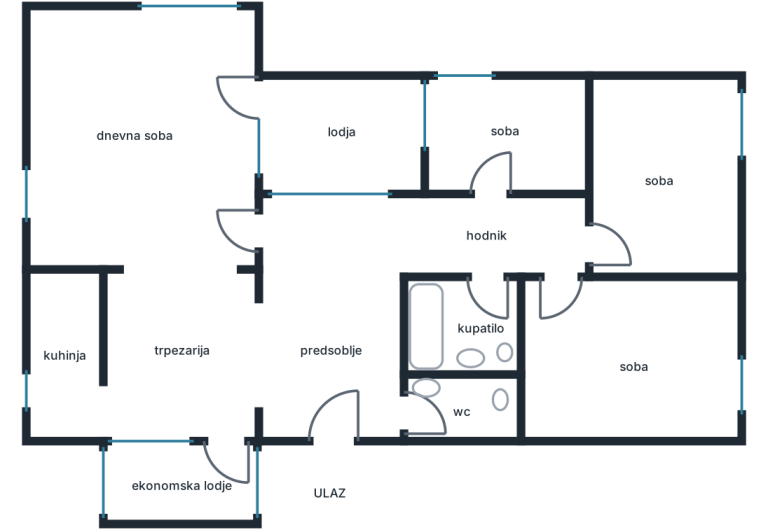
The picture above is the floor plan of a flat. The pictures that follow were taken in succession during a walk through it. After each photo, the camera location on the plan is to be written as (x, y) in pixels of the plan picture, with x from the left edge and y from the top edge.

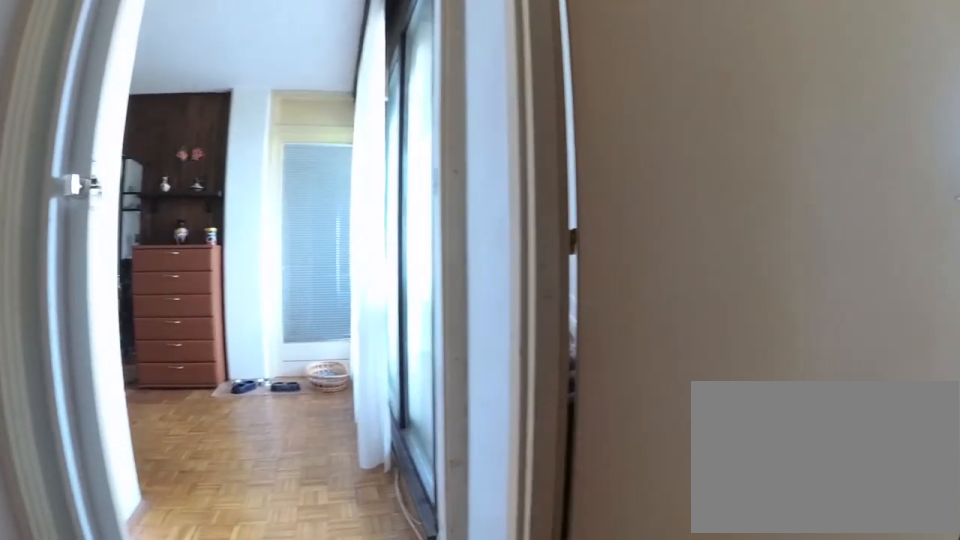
(525, 239)
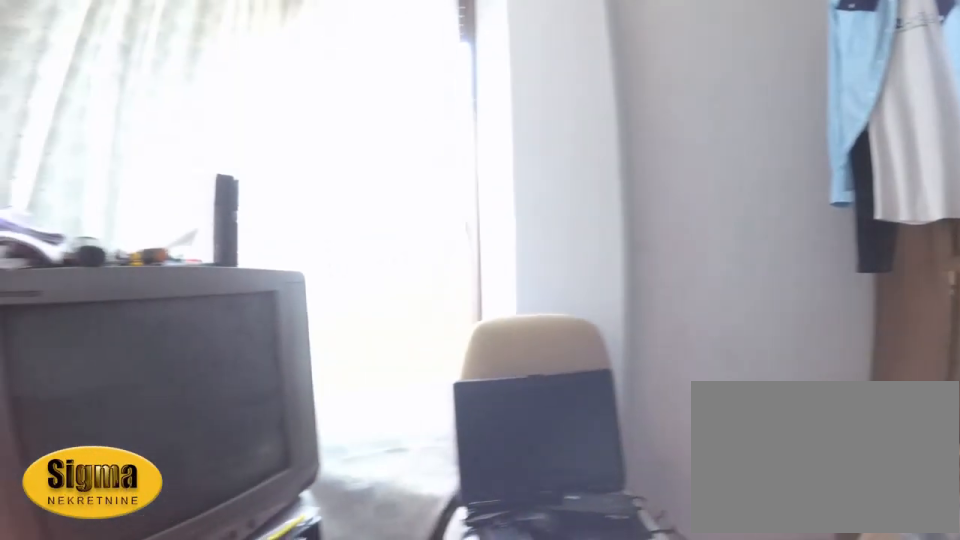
(544, 168)
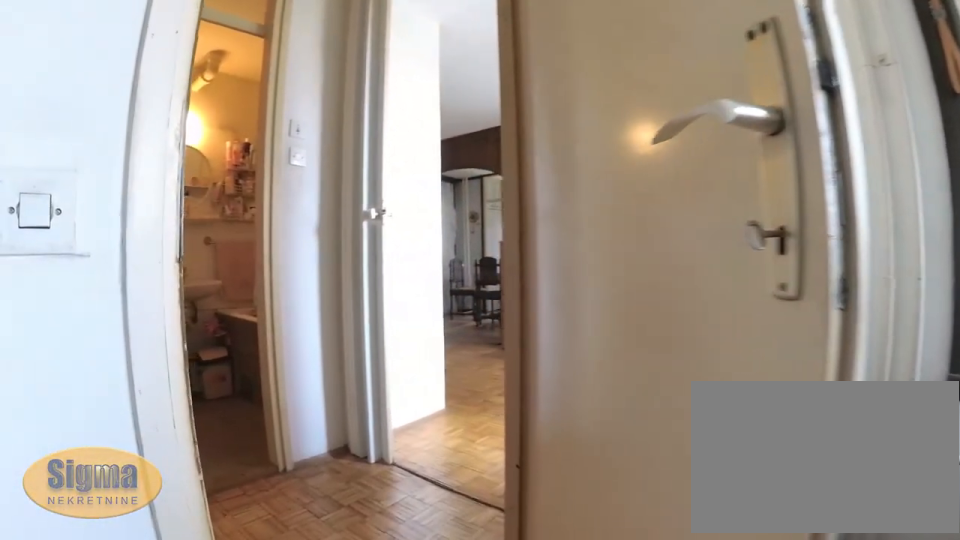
(526, 141)
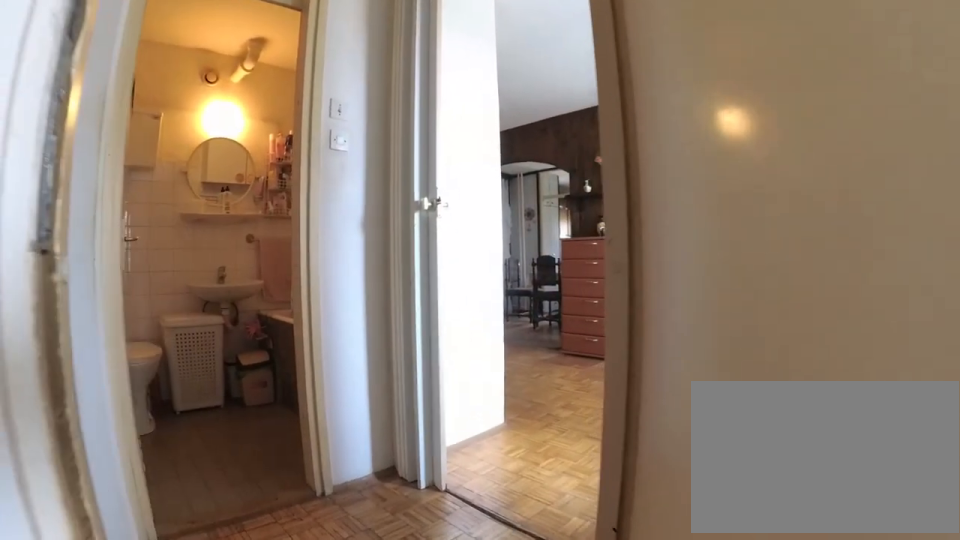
(512, 153)
